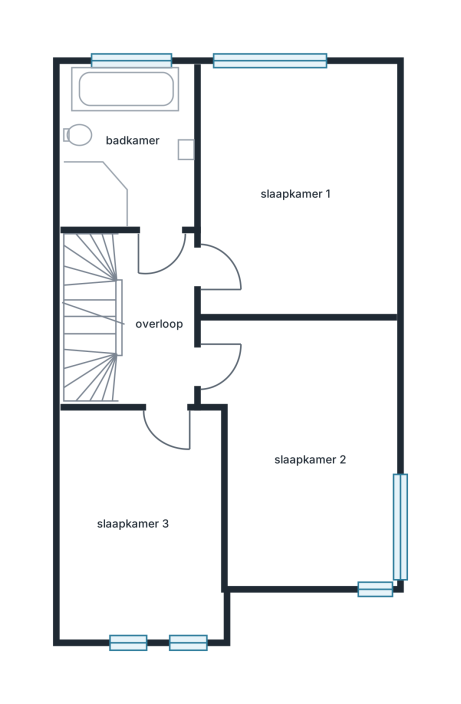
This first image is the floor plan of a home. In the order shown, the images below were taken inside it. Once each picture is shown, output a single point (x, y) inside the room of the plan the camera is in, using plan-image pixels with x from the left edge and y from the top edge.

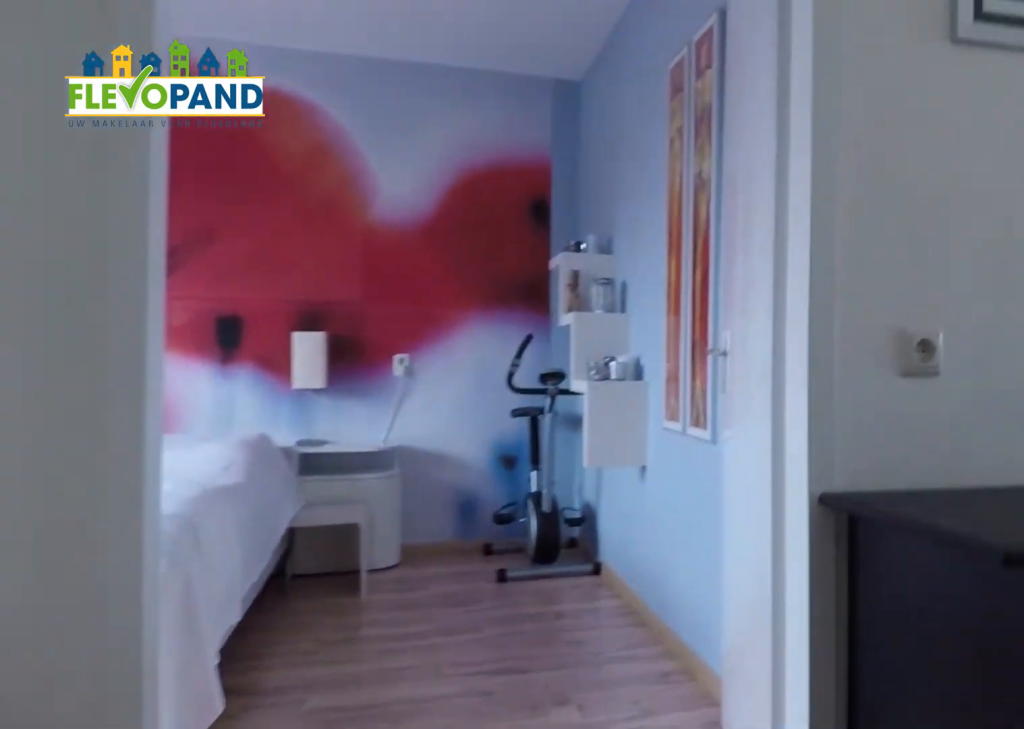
(156, 308)
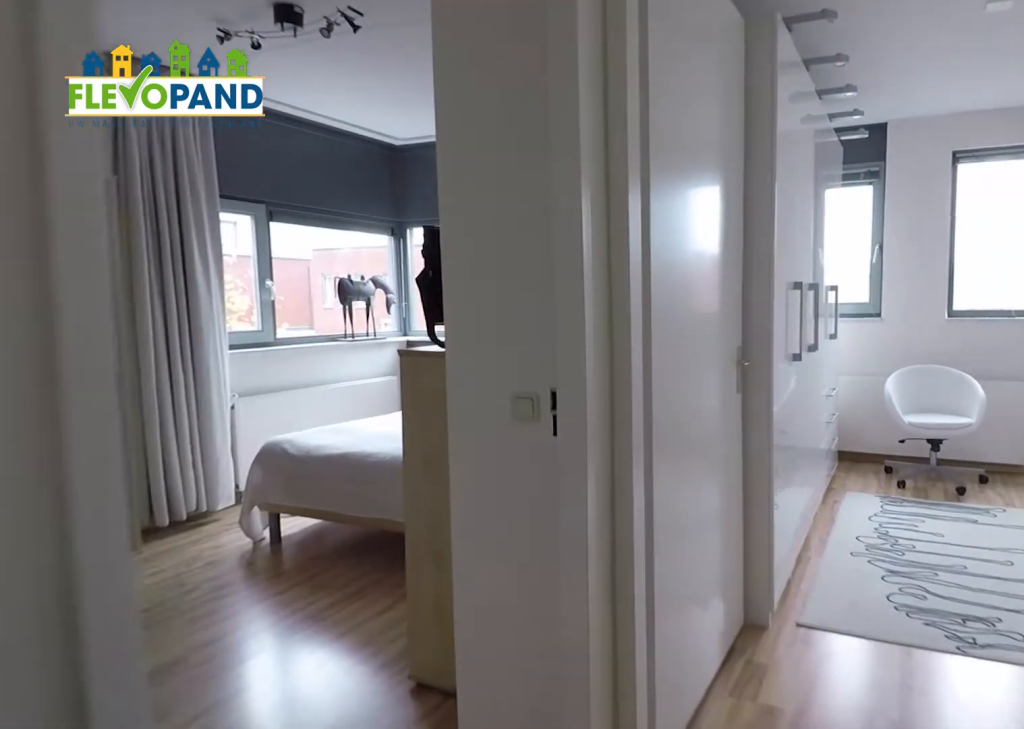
(156, 293)
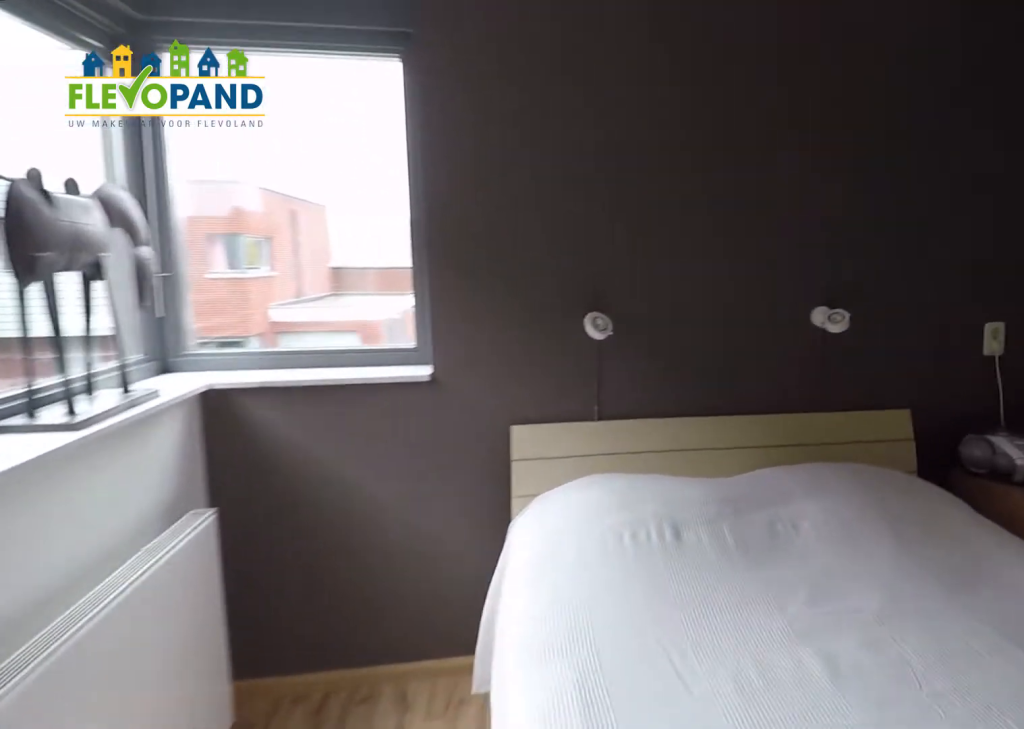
(310, 450)
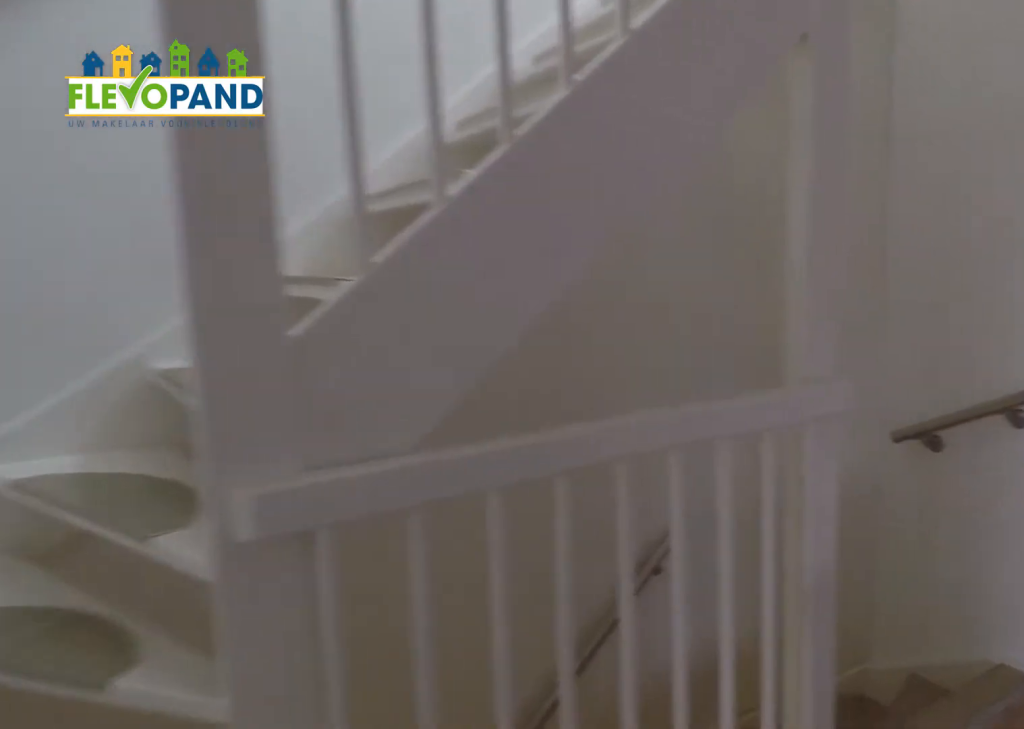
(157, 301)
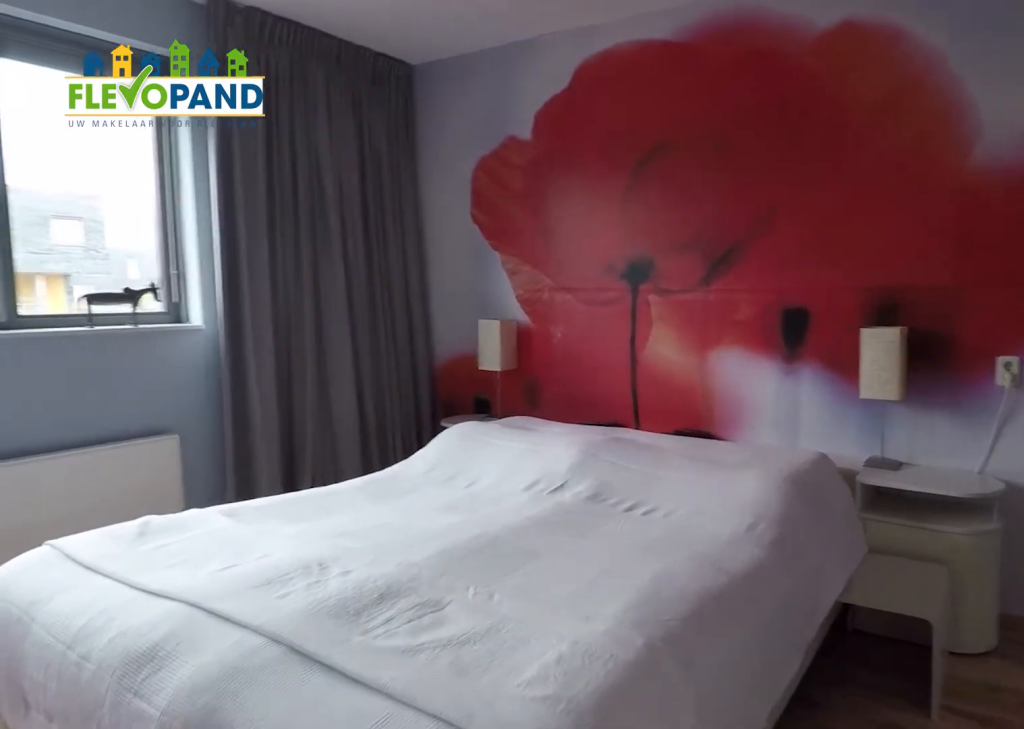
(302, 189)
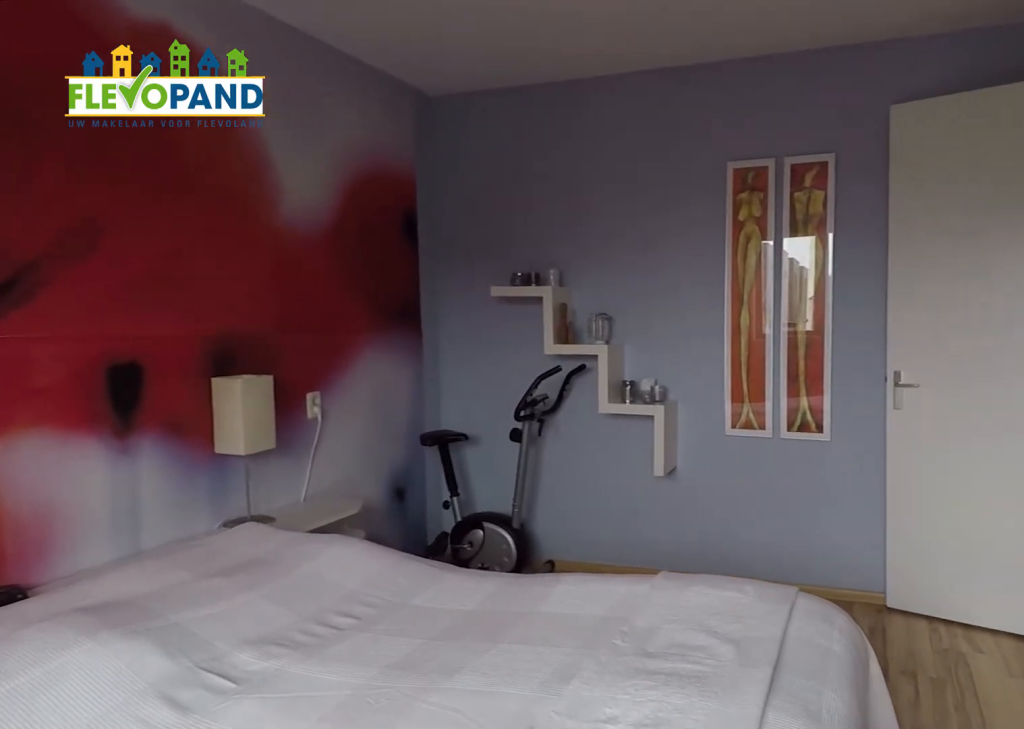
(302, 189)
